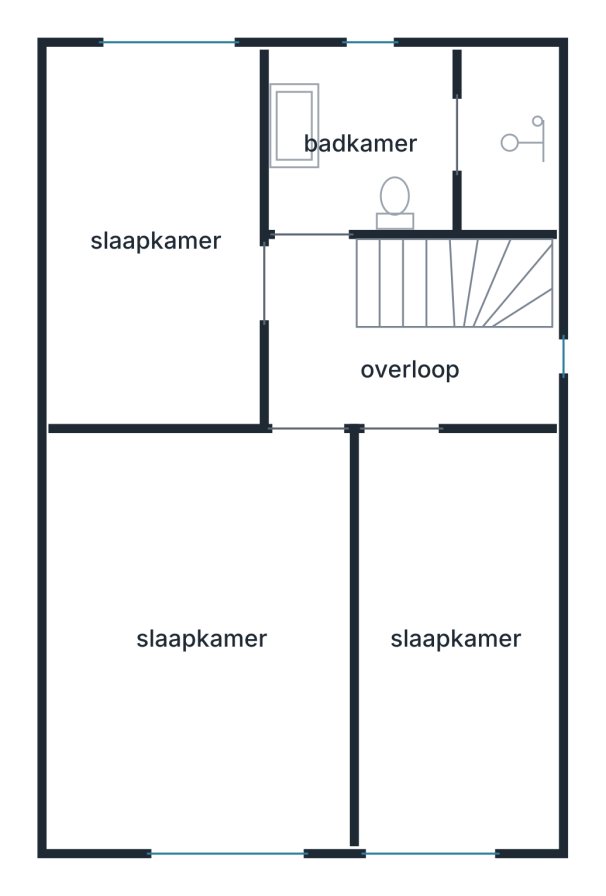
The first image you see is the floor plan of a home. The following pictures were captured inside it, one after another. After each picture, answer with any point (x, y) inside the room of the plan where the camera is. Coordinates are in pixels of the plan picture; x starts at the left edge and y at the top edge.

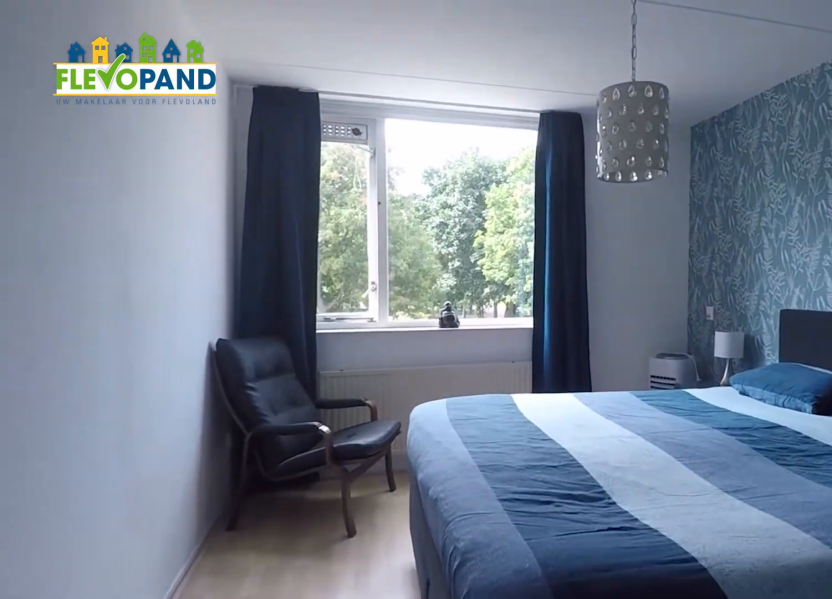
(210, 553)
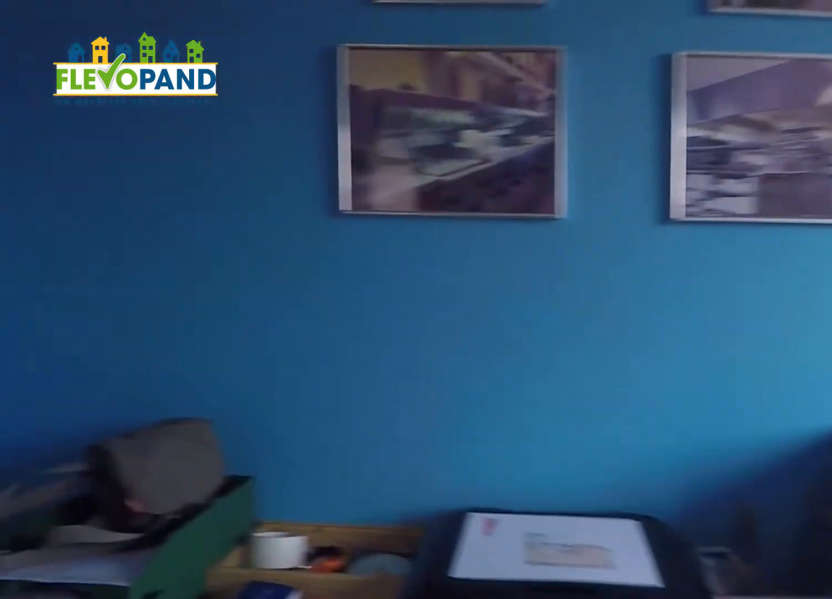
(155, 235)
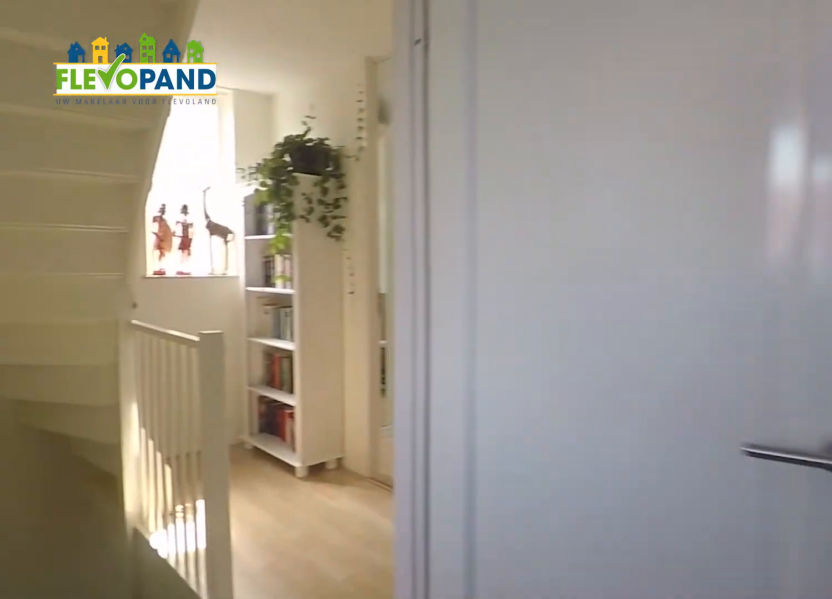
(155, 235)
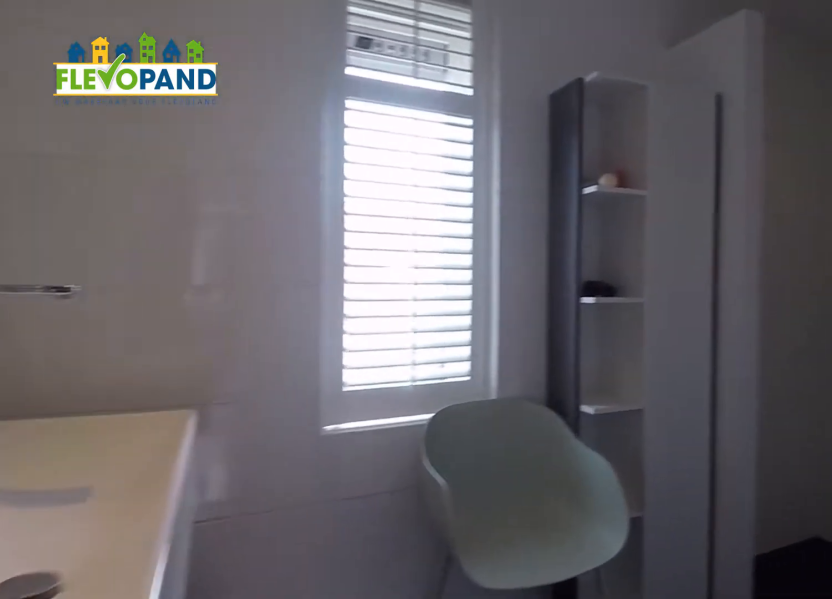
(293, 125)
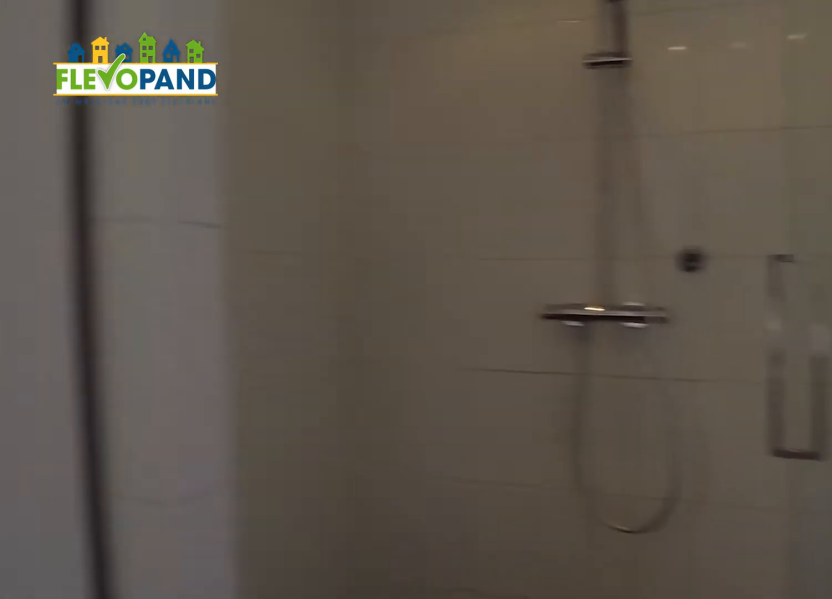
(293, 125)
